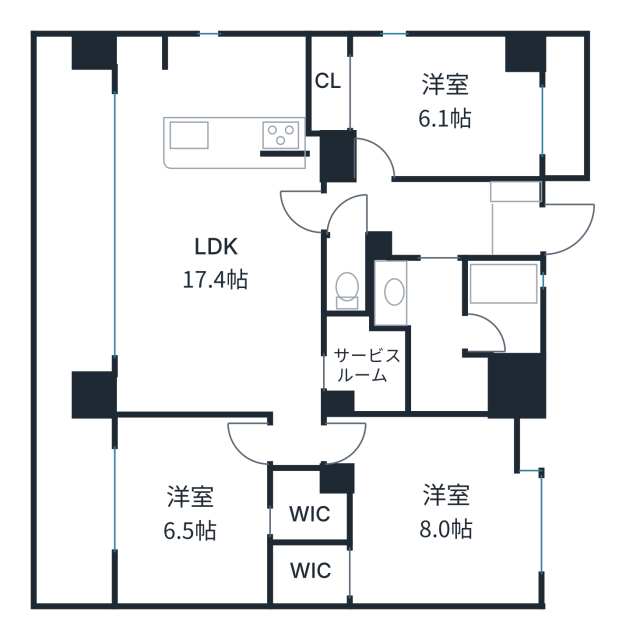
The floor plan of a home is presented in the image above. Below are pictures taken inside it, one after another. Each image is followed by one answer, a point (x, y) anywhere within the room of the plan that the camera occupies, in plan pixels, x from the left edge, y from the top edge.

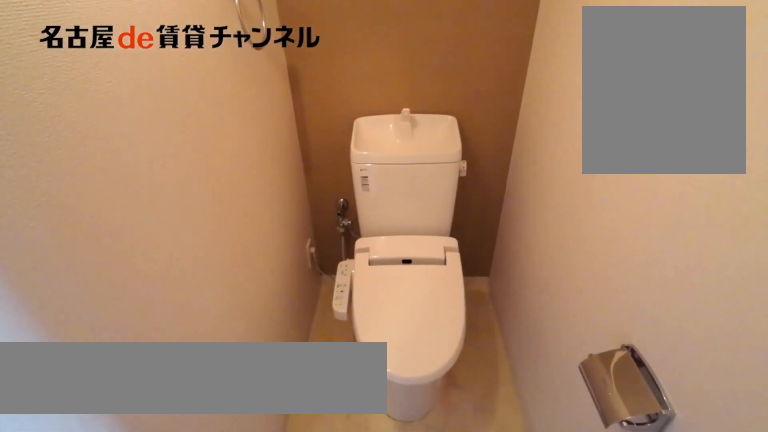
(347, 274)
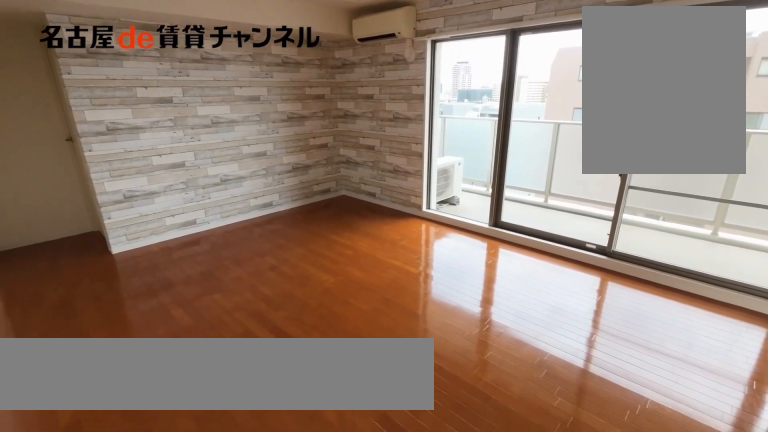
(215, 223)
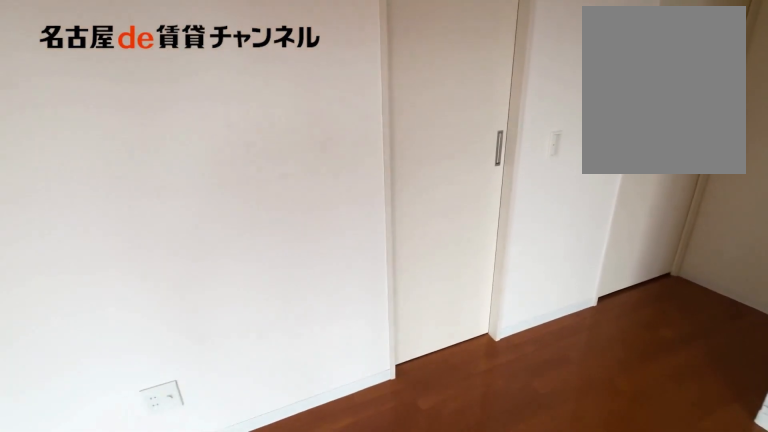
(215, 224)
